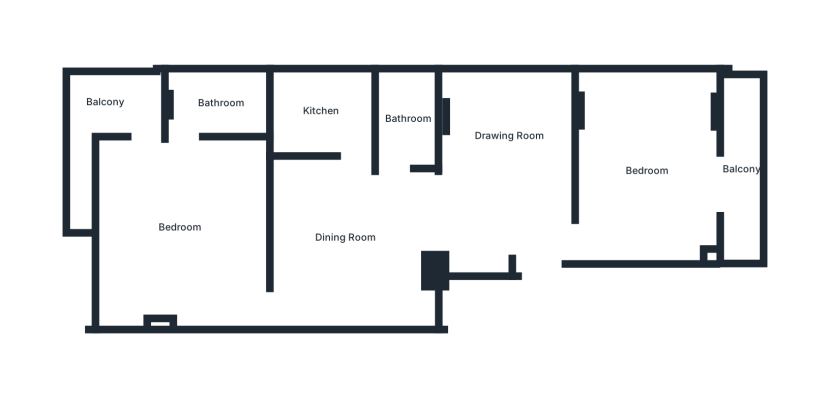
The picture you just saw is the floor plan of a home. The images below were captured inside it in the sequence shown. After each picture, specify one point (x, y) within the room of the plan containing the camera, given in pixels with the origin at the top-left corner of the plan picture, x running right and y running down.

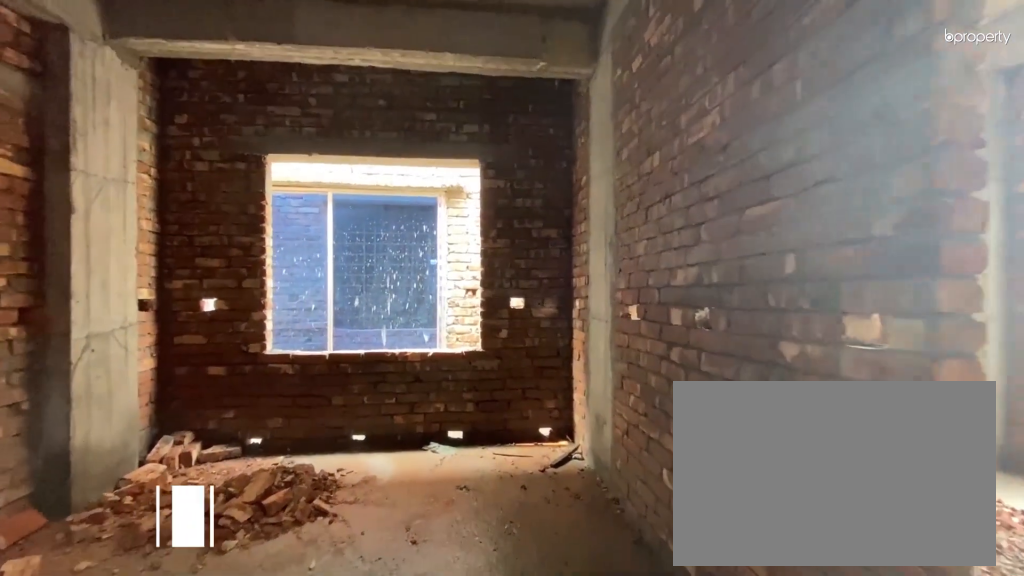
(533, 213)
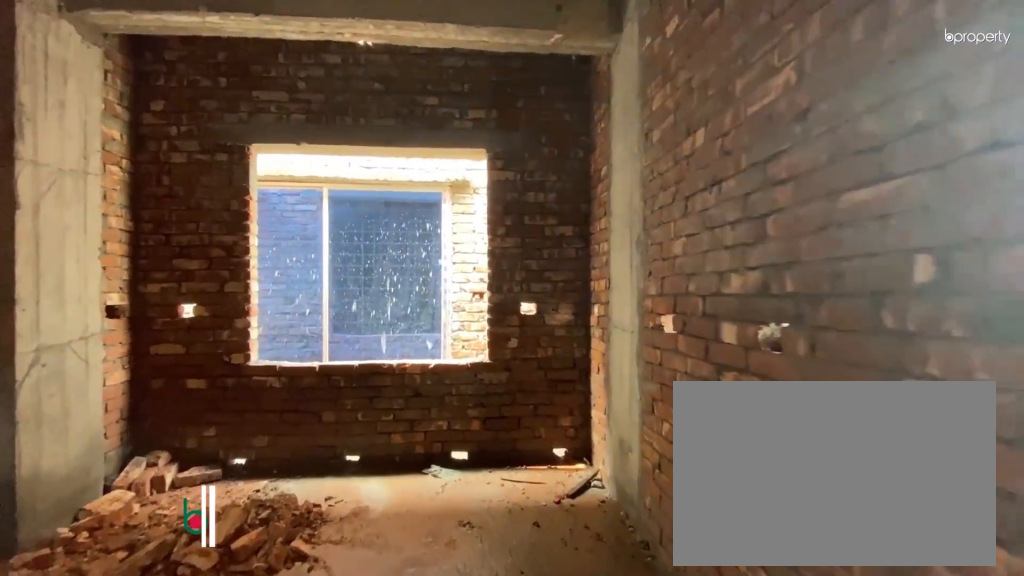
(533, 213)
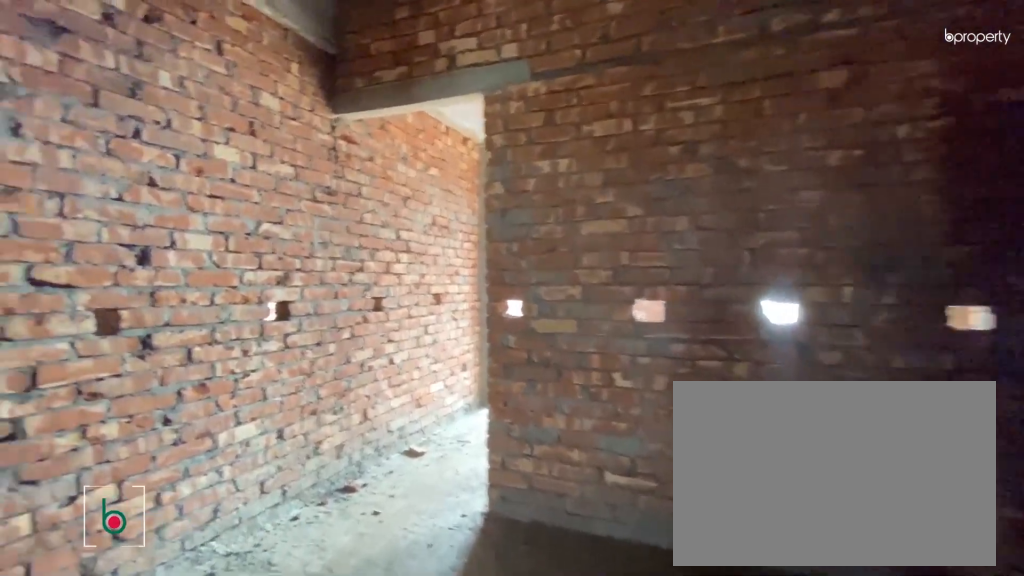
(349, 235)
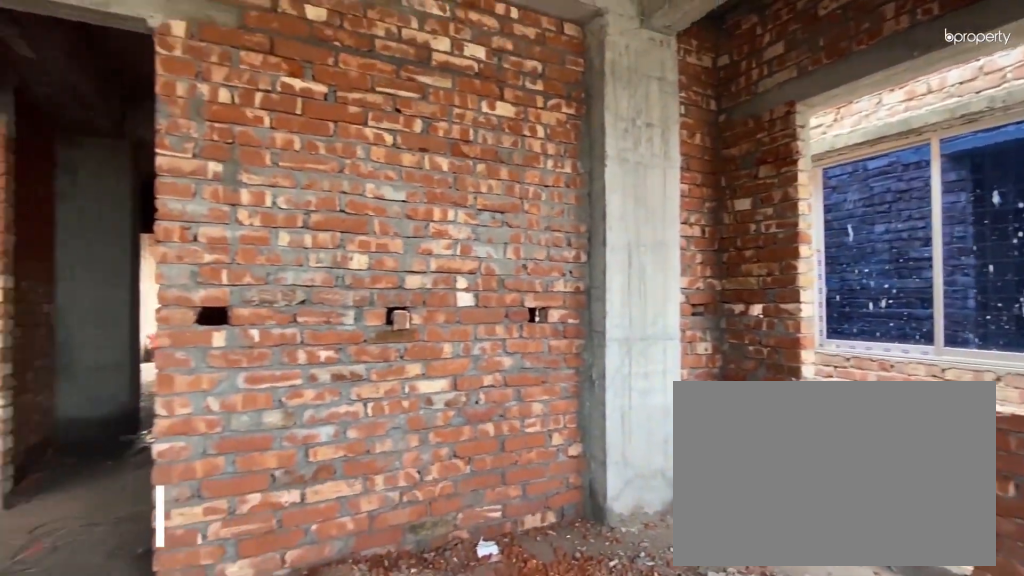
(644, 172)
